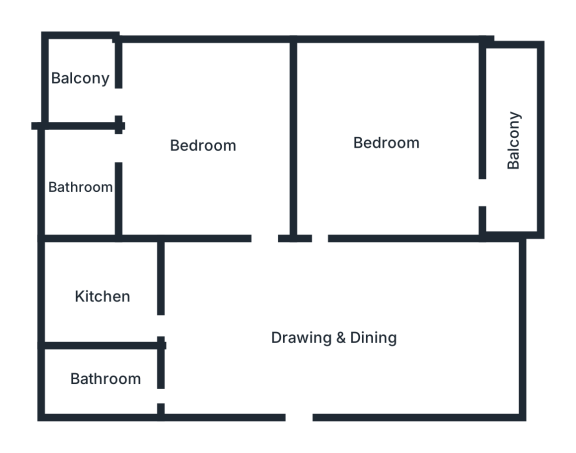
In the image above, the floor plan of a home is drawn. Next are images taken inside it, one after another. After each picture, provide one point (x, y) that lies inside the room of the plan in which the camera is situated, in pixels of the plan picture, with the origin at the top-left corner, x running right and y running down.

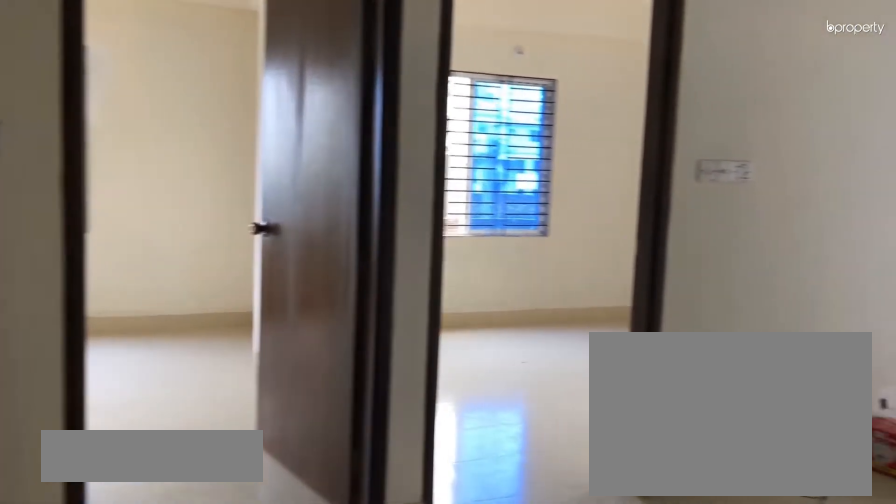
(303, 346)
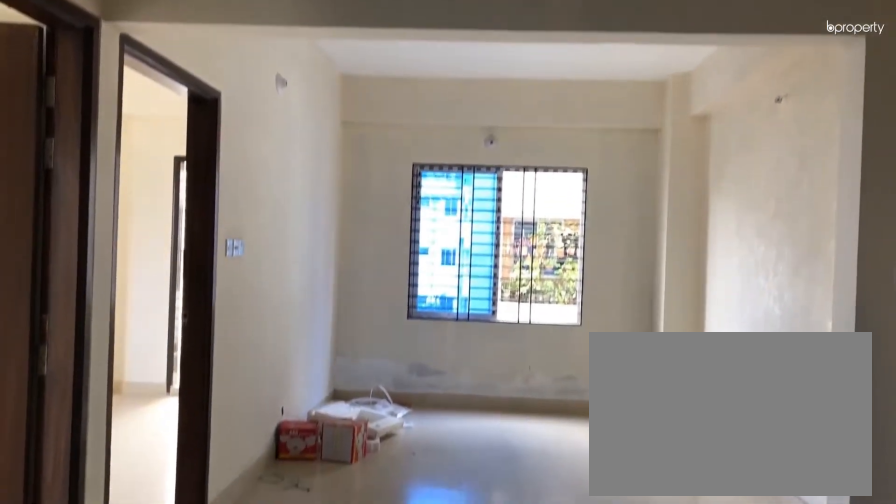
(303, 346)
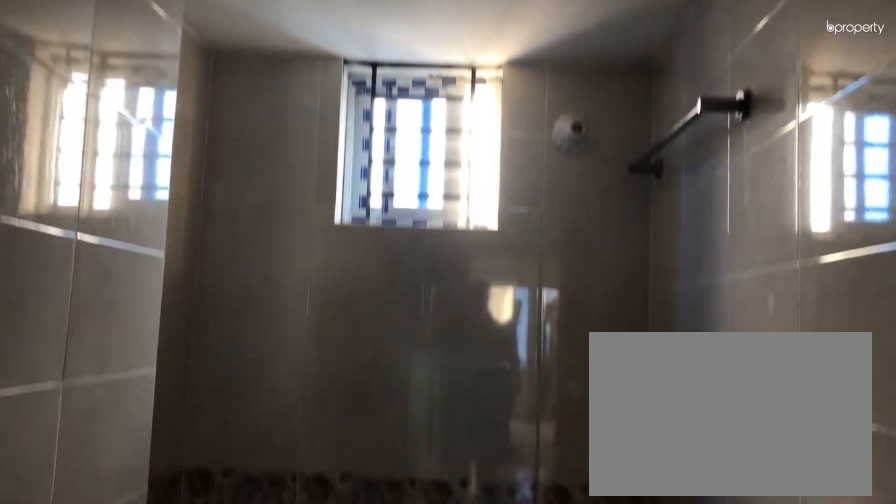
(106, 384)
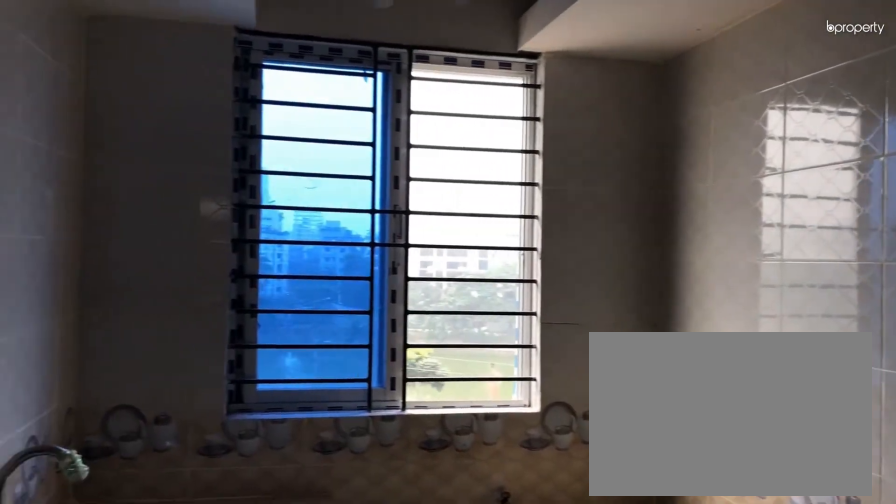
(104, 298)
